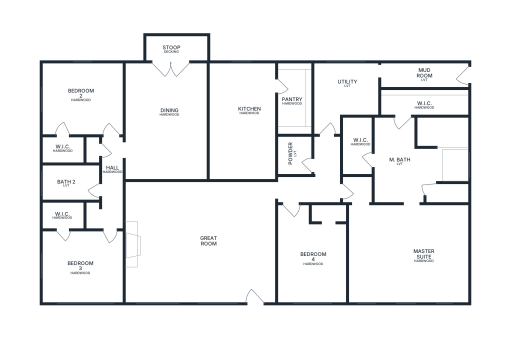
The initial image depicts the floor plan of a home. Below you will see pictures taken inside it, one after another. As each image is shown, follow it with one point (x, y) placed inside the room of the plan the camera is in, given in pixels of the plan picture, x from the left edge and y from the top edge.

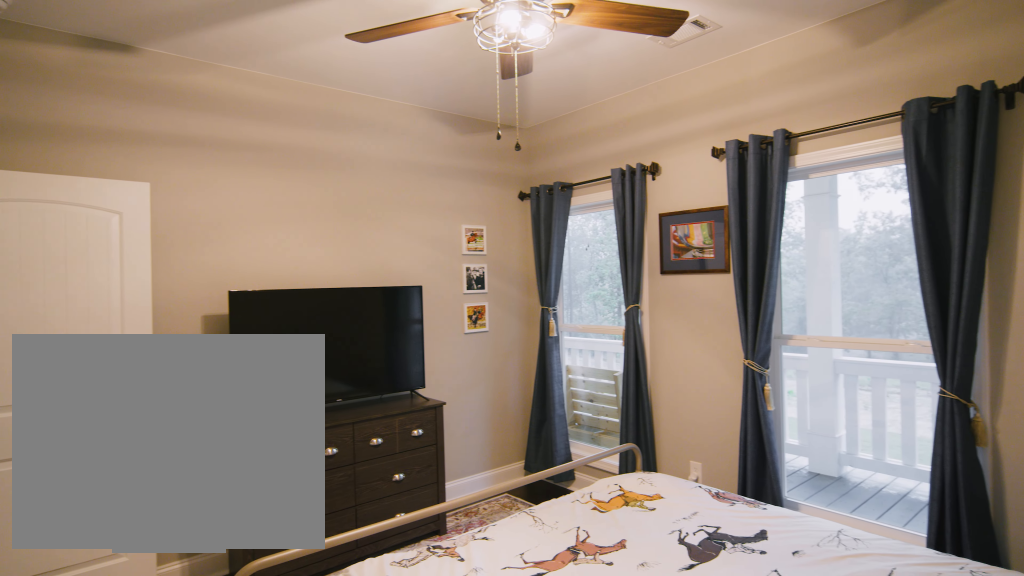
(81, 256)
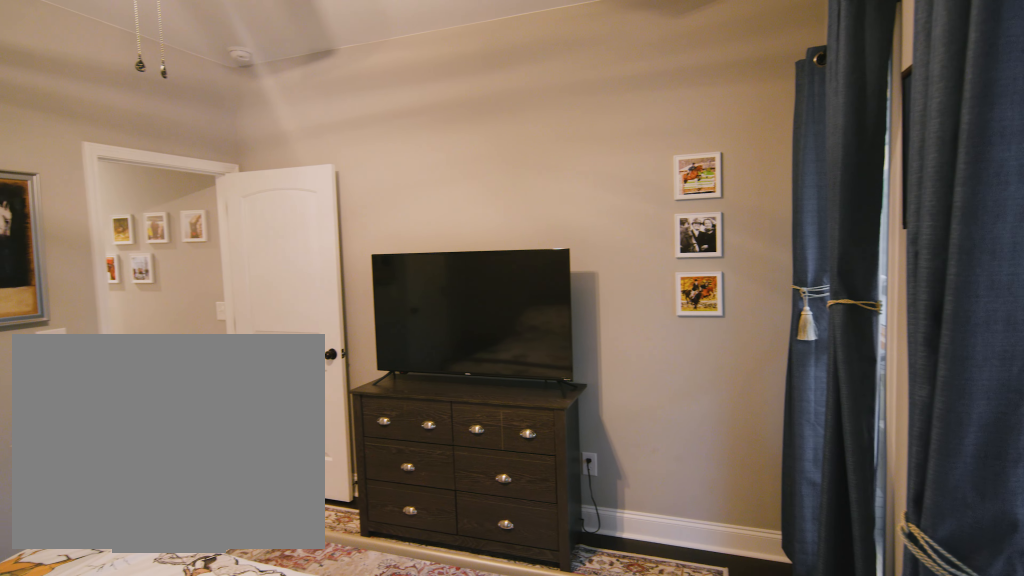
(81, 256)
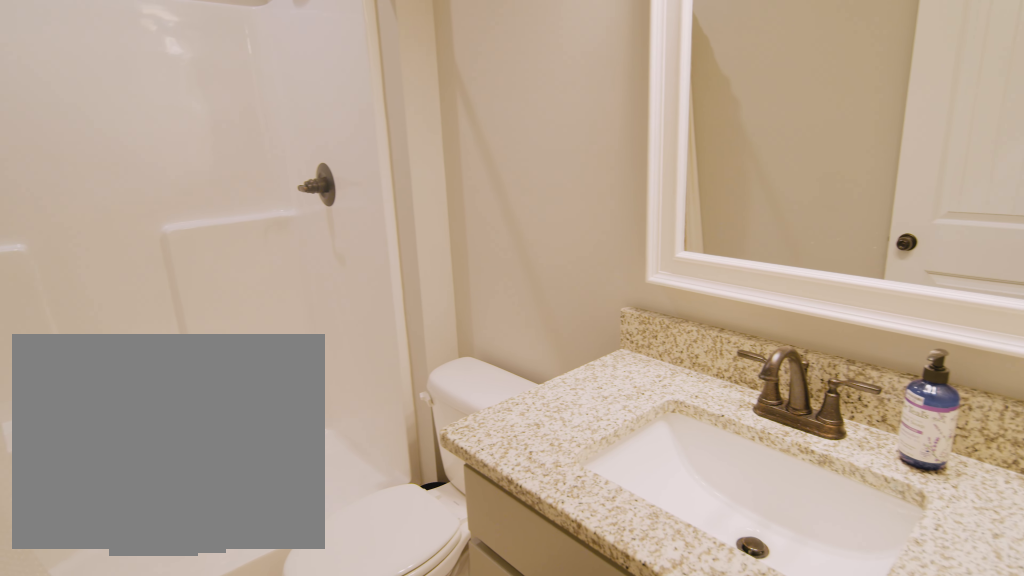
(69, 184)
